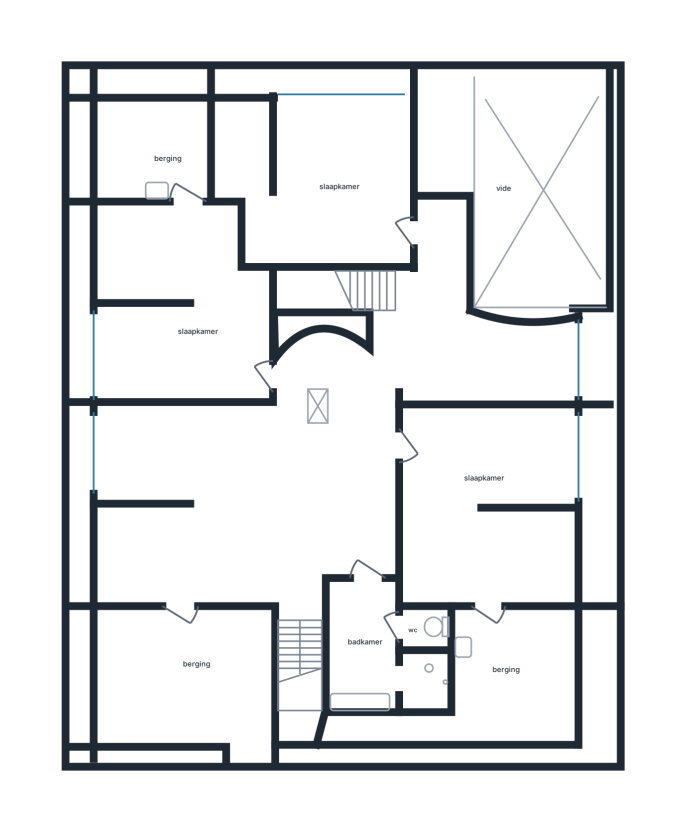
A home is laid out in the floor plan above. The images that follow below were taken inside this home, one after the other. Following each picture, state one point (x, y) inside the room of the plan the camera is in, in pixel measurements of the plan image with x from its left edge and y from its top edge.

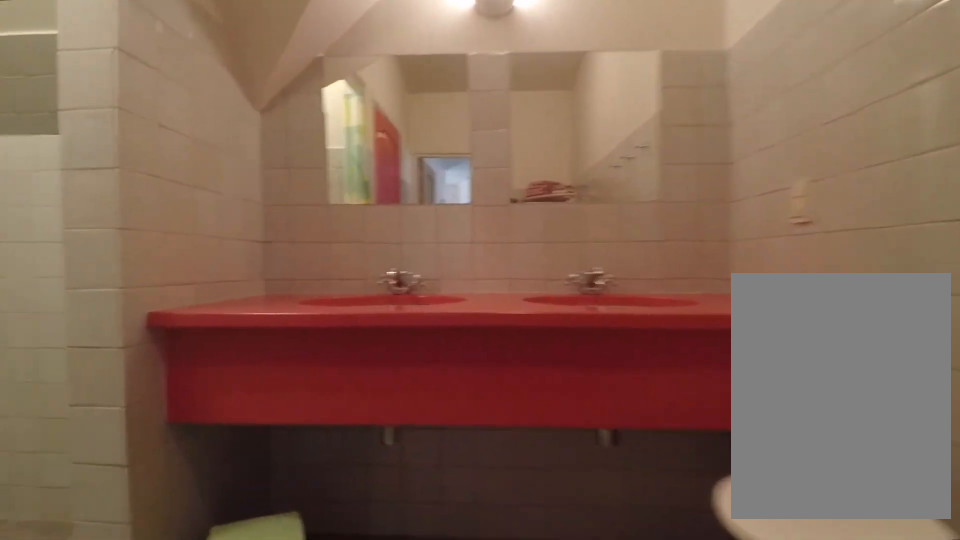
(378, 654)
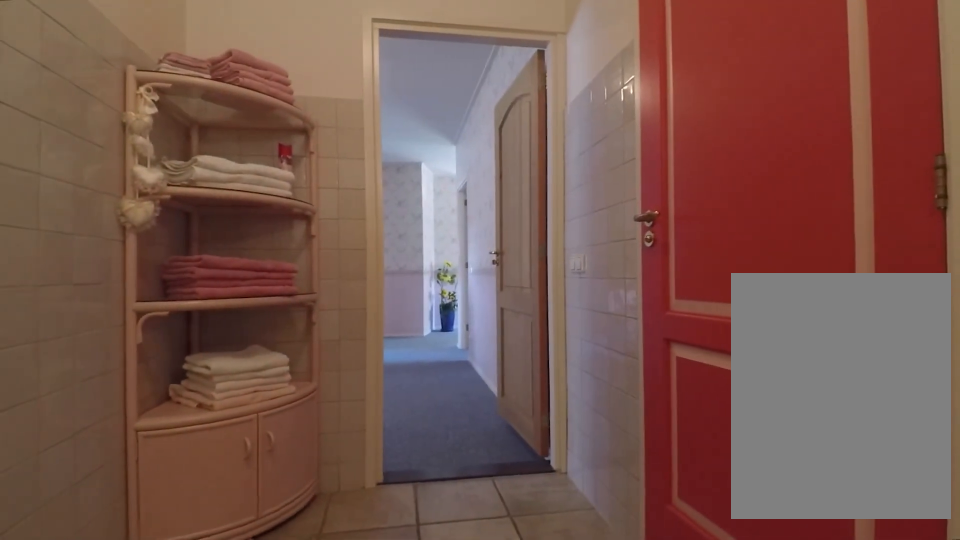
(378, 654)
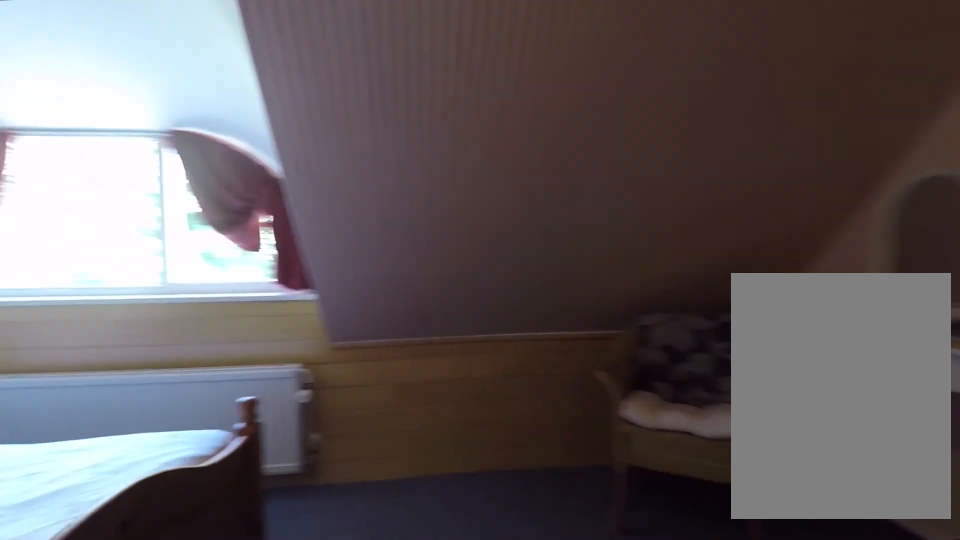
(481, 500)
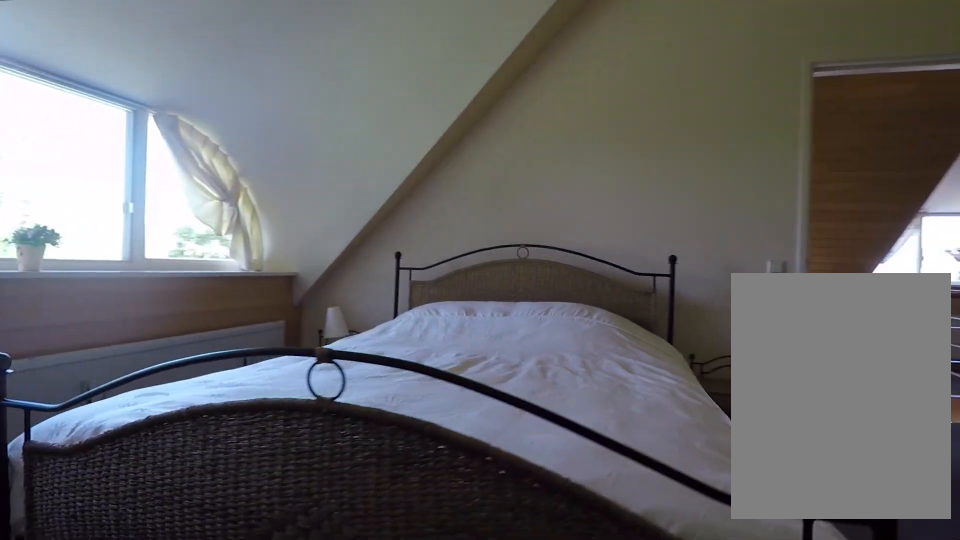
(321, 182)
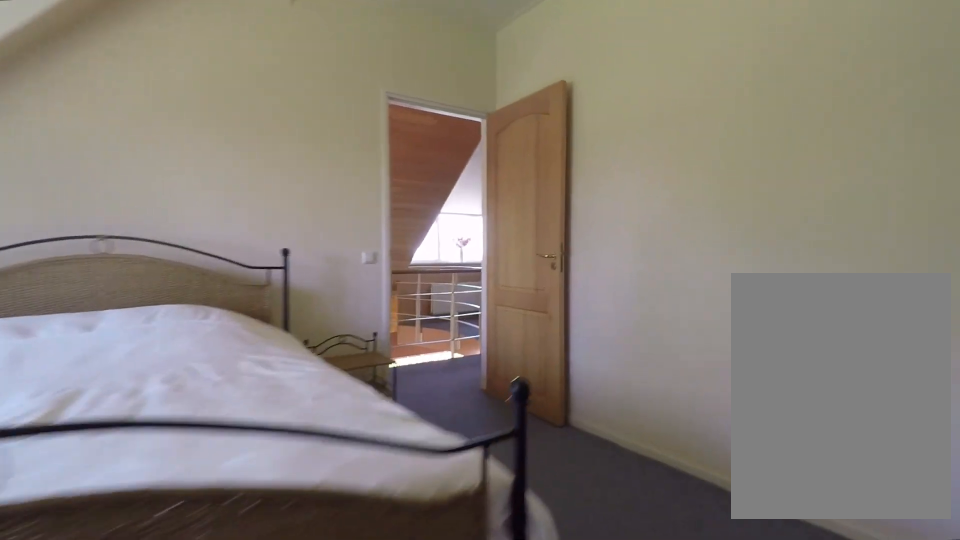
(321, 182)
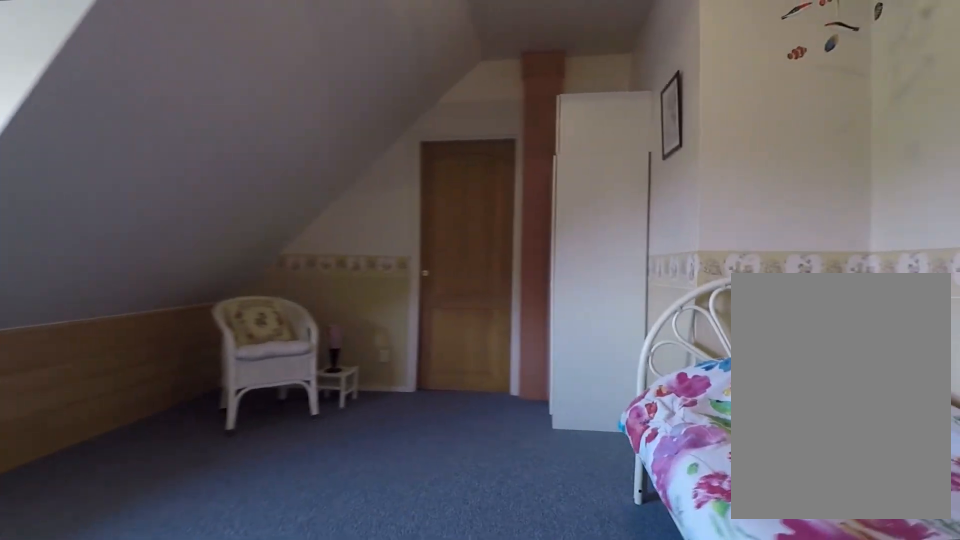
(185, 312)
